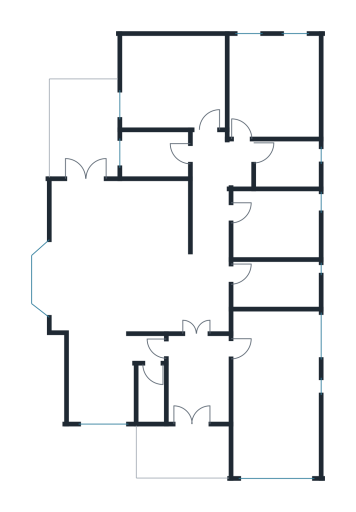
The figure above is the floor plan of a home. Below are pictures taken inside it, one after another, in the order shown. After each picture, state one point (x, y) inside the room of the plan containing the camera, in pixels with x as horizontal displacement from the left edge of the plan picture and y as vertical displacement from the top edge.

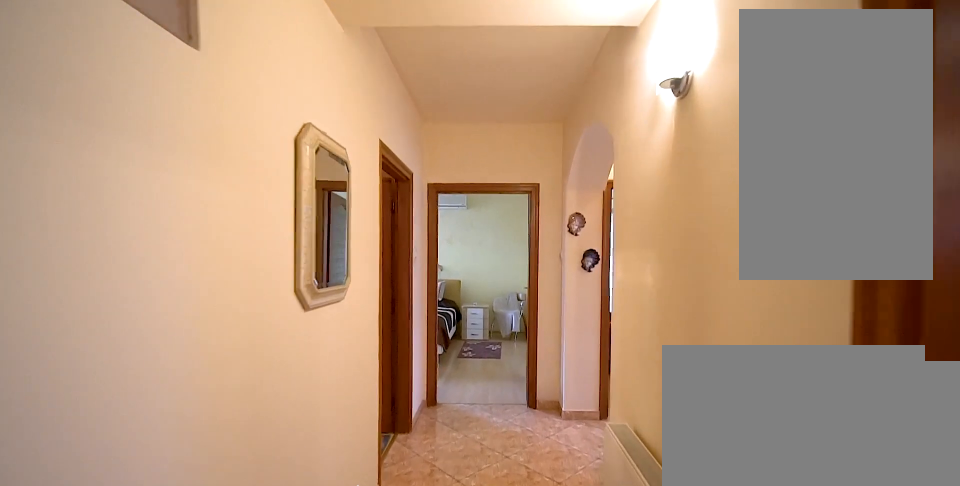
(211, 228)
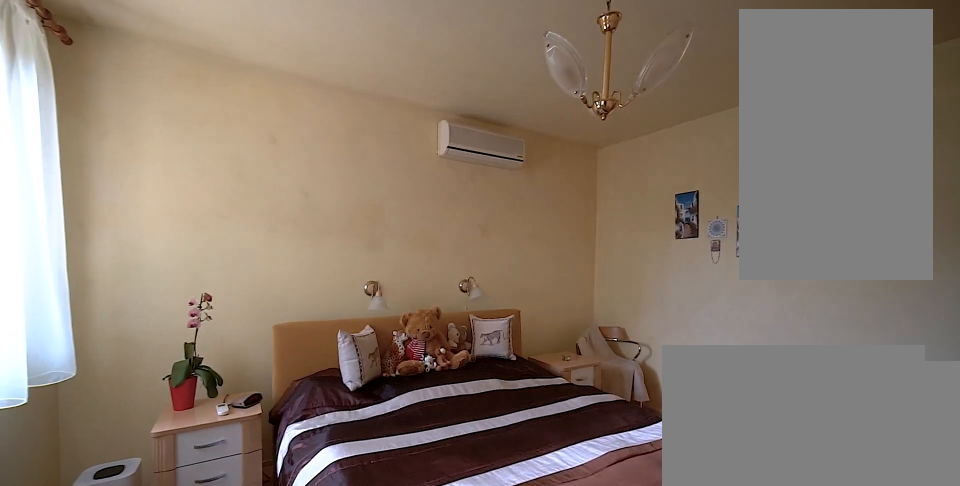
(176, 88)
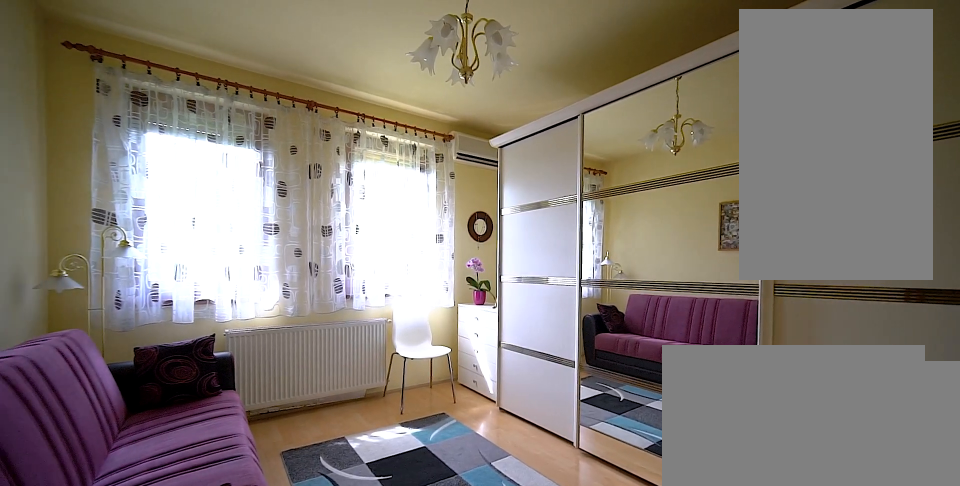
(274, 87)
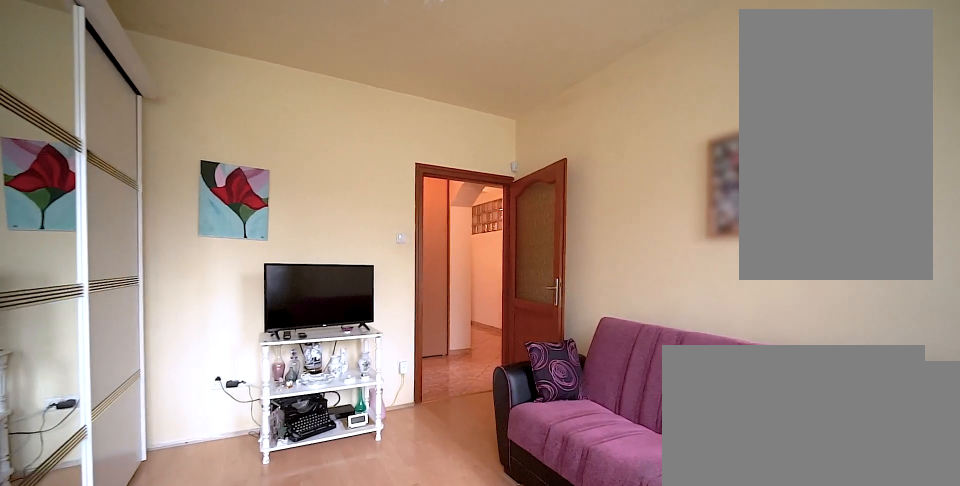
(275, 87)
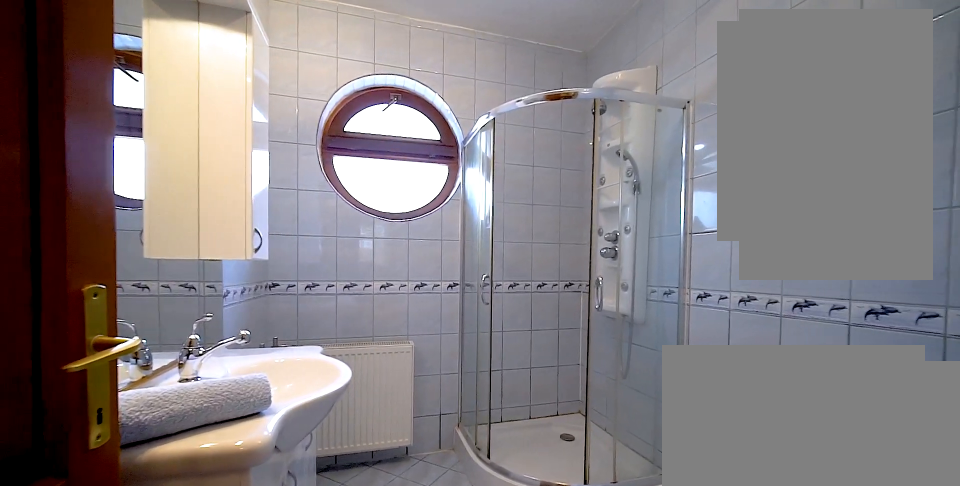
(289, 164)
